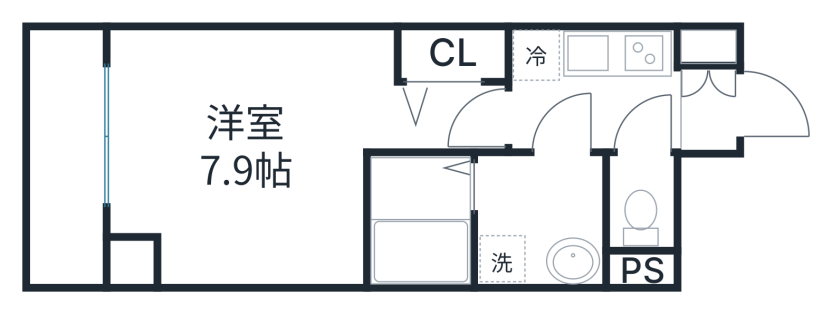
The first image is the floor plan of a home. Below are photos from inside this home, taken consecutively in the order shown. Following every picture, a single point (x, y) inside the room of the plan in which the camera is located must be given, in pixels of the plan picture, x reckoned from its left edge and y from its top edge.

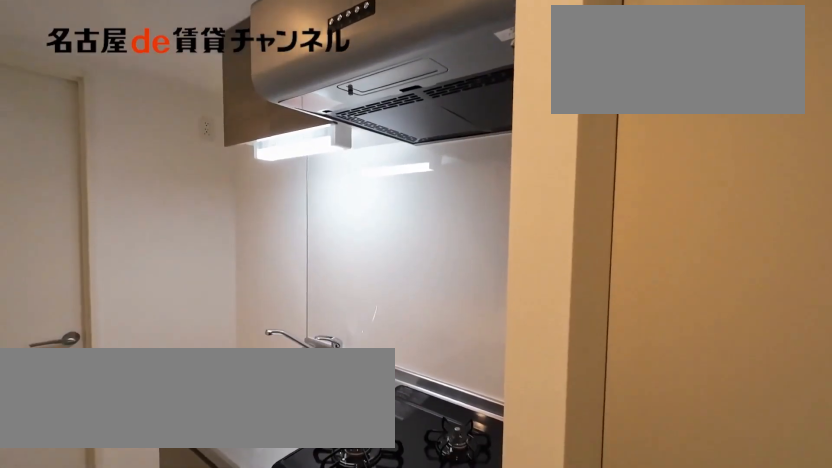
(593, 69)
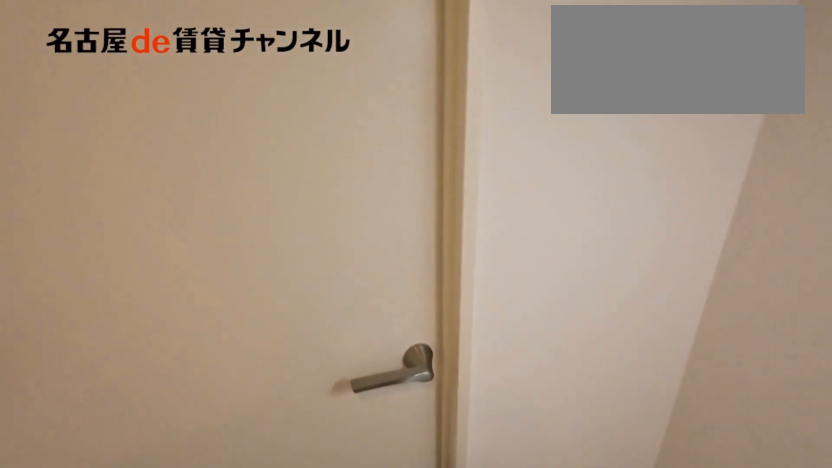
(593, 69)
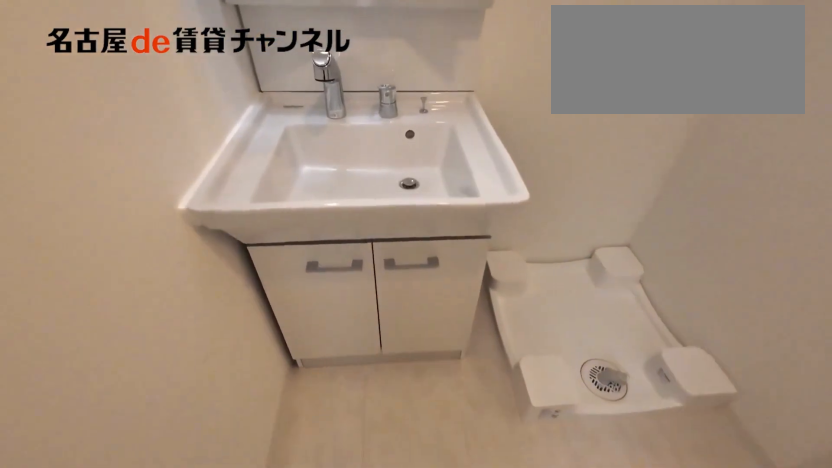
(539, 219)
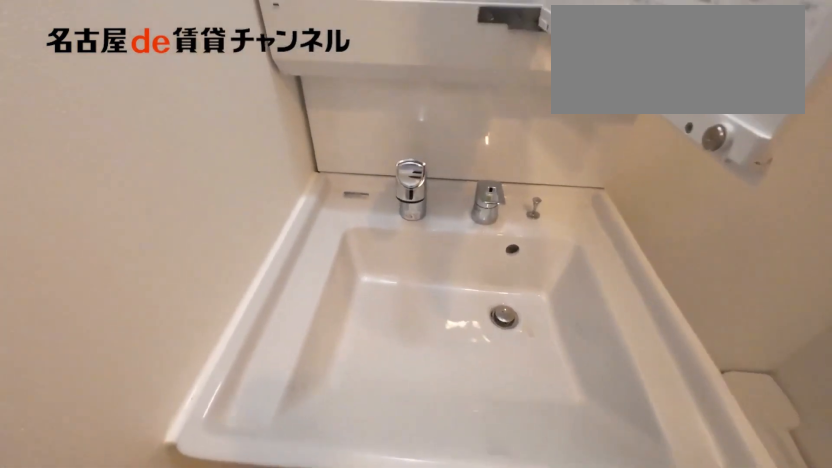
(539, 219)
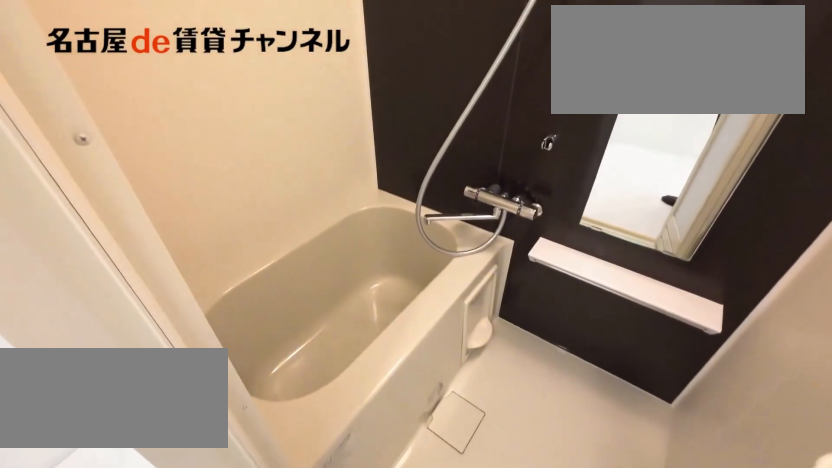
(421, 221)
